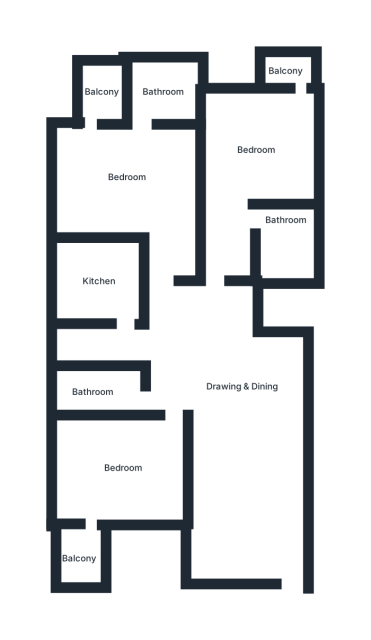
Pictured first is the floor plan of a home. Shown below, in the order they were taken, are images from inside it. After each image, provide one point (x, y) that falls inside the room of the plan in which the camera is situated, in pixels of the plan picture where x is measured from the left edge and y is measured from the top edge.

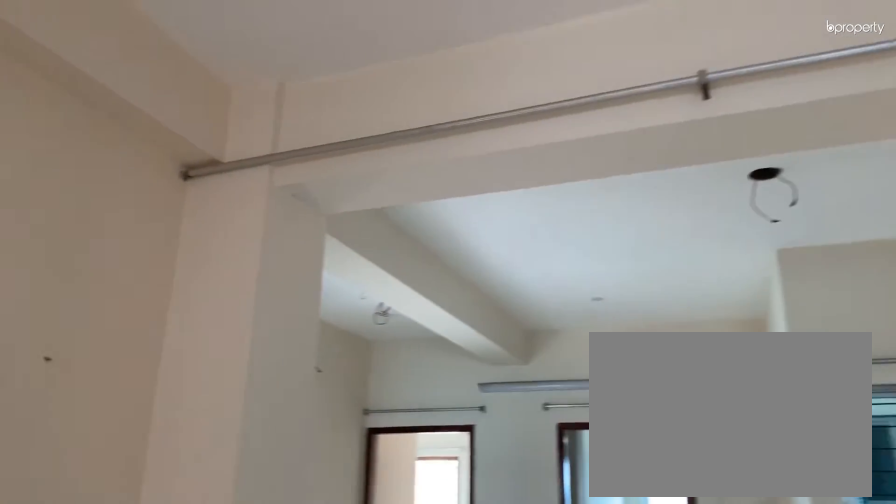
(235, 395)
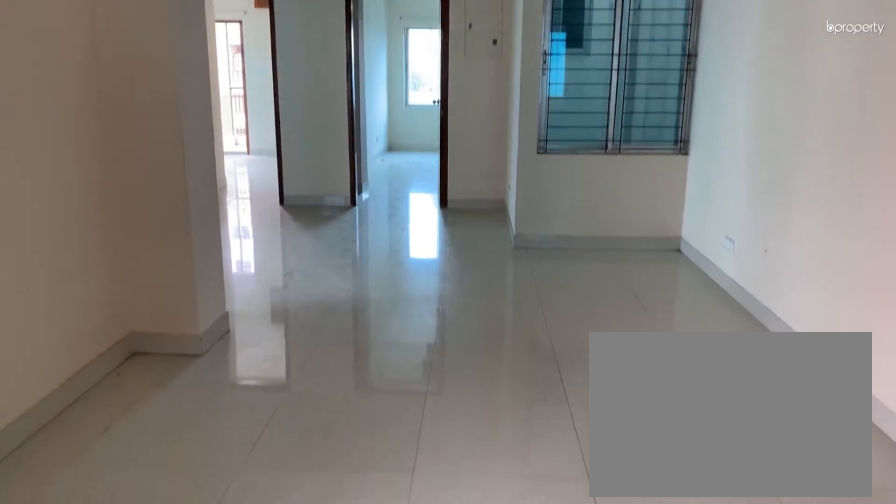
(235, 395)
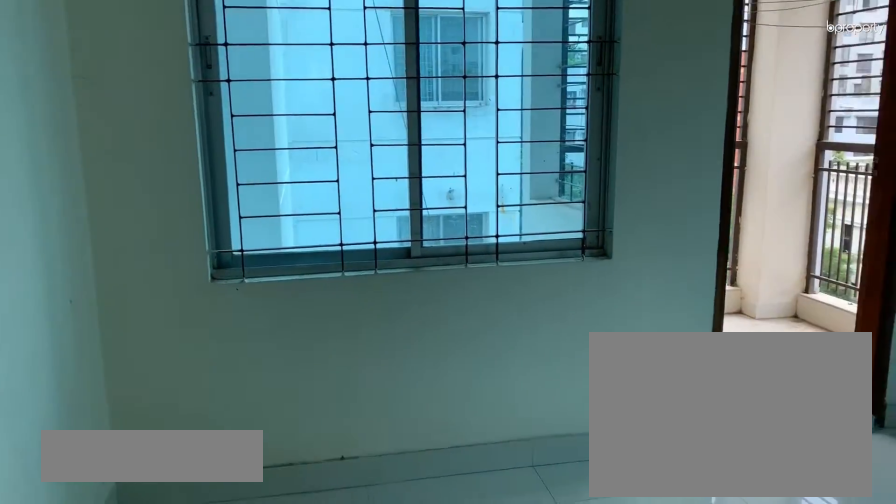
(102, 477)
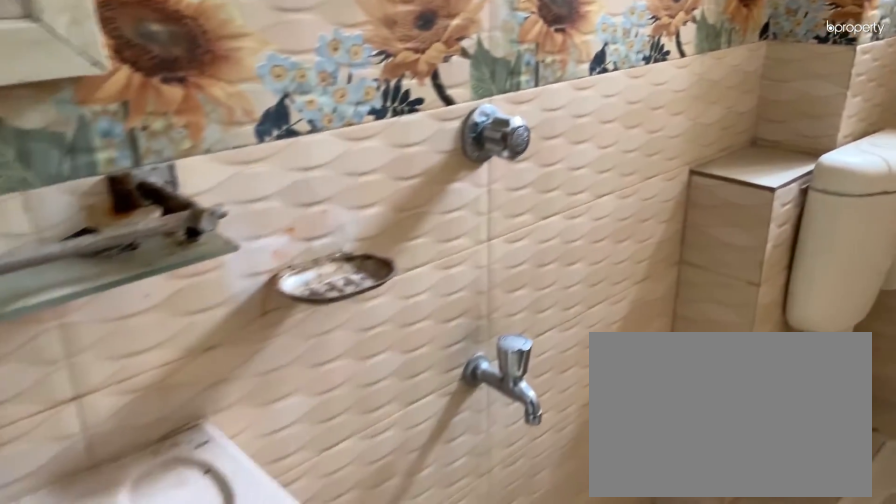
(91, 393)
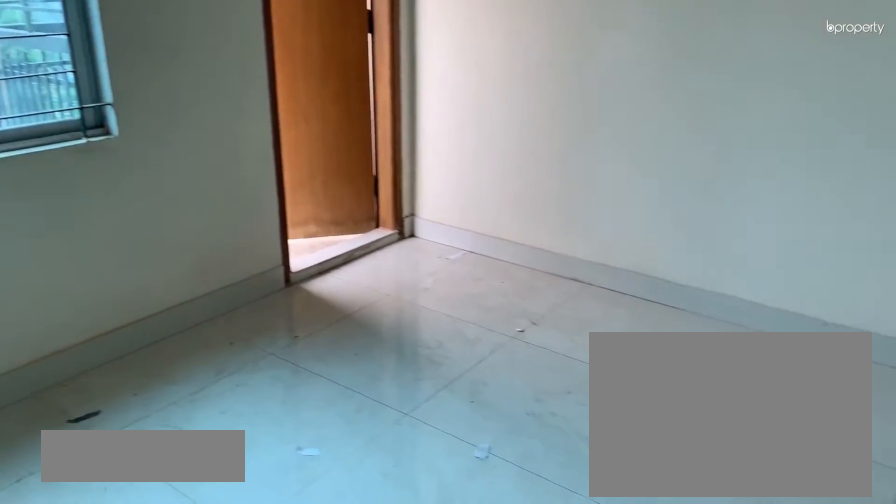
(251, 153)
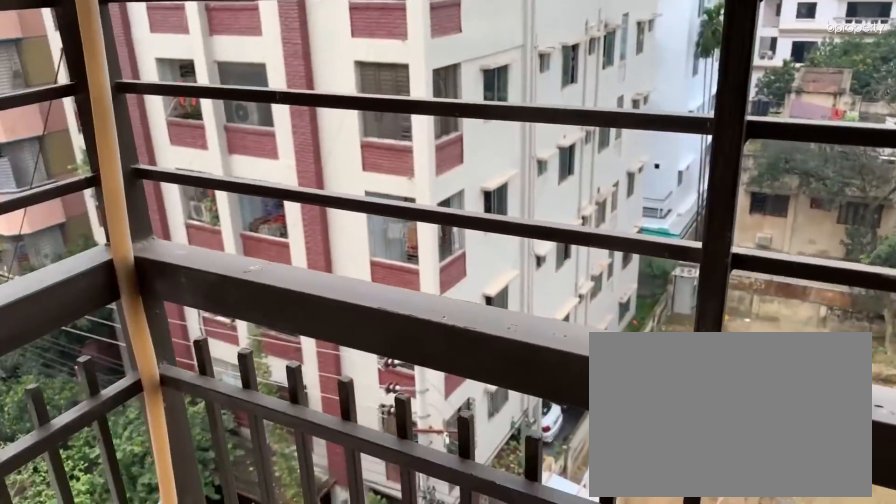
(283, 69)
